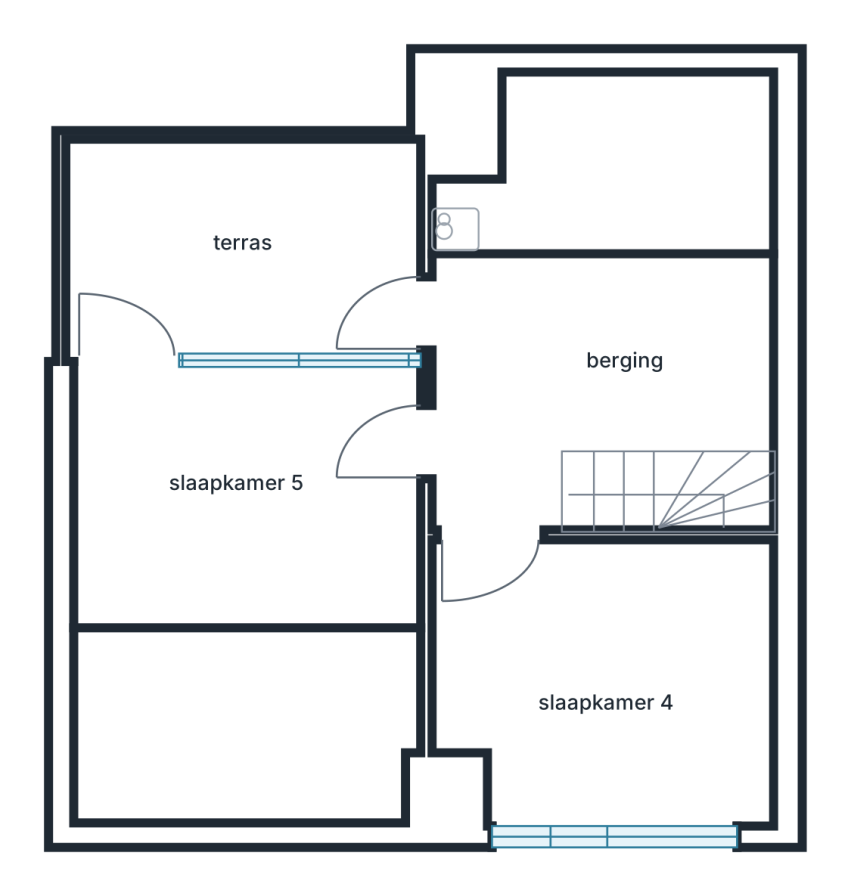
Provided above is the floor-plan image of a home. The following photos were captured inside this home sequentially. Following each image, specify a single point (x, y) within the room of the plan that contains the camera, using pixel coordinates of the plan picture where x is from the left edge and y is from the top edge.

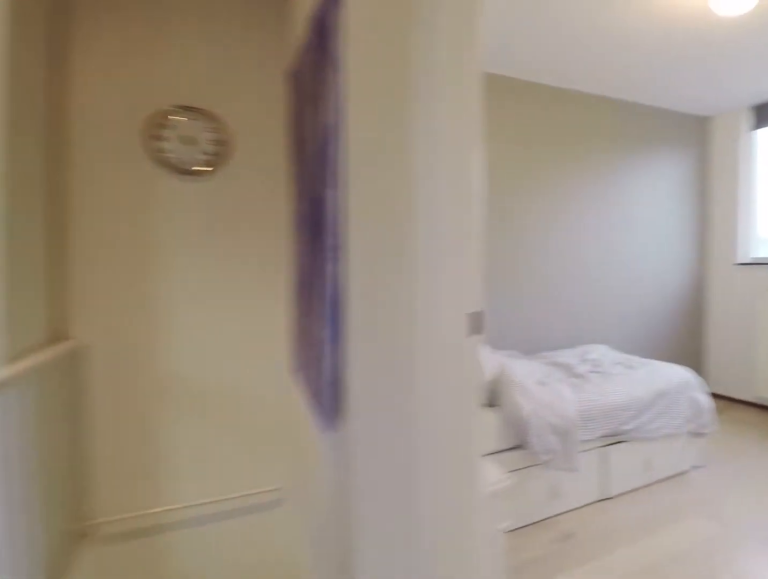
(592, 370)
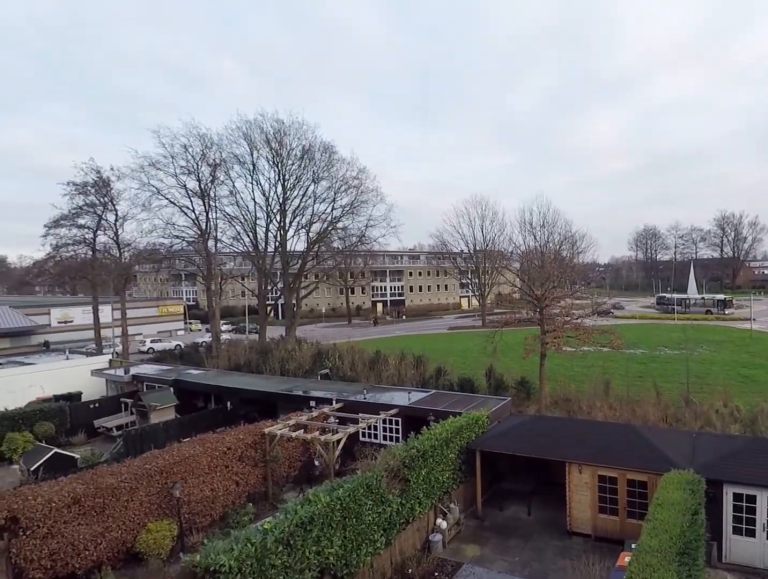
(244, 247)
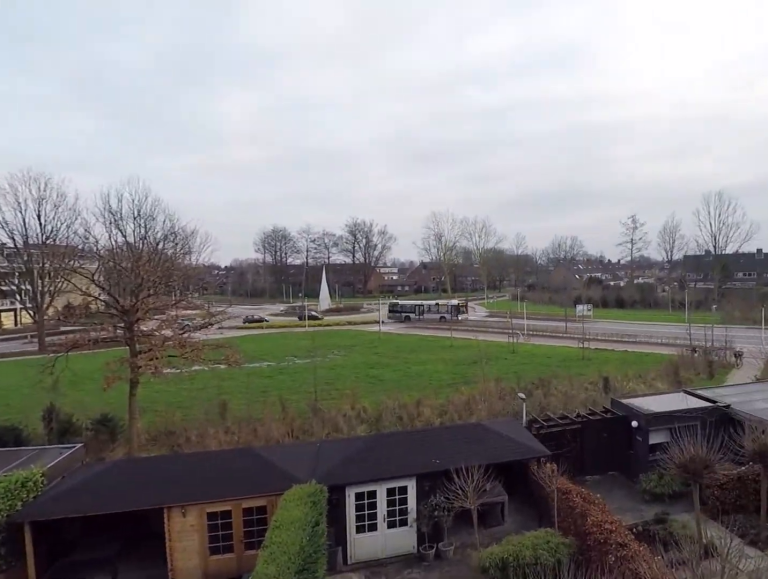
(244, 247)
